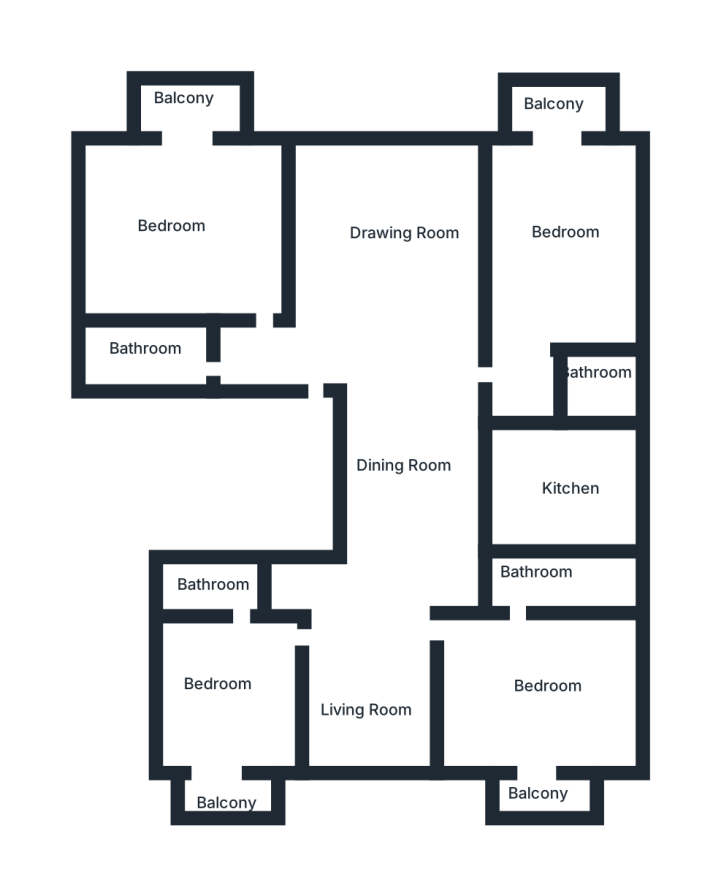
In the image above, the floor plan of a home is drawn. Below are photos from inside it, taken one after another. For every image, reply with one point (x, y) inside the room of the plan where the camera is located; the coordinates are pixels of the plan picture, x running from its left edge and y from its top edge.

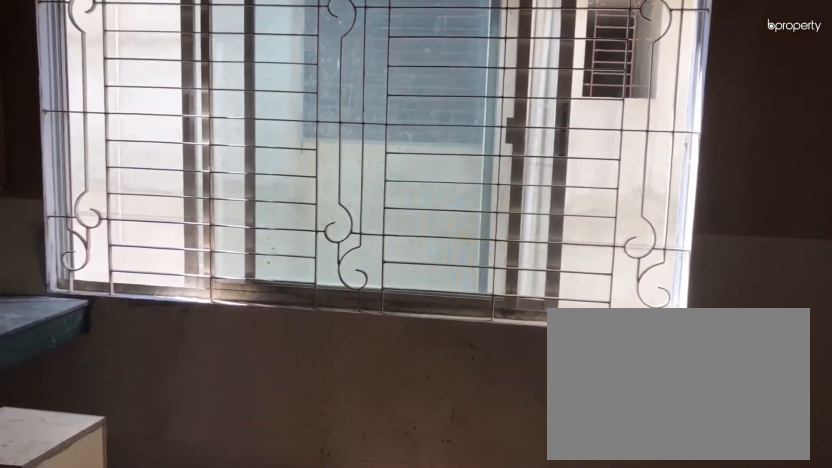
(561, 498)
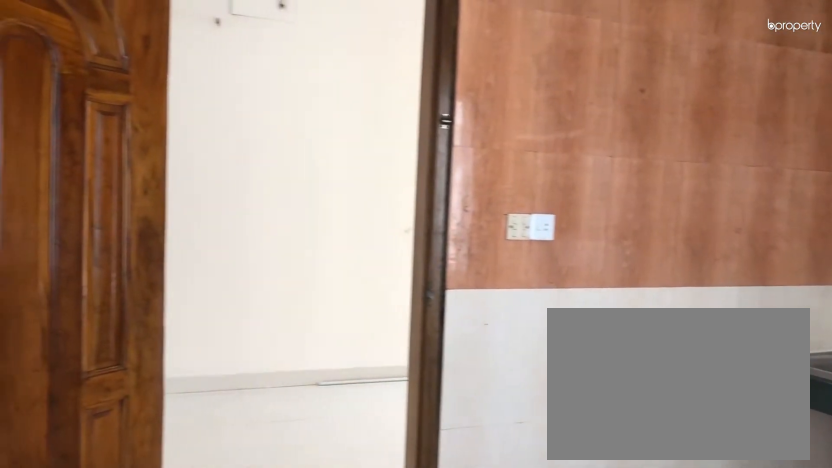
(561, 498)
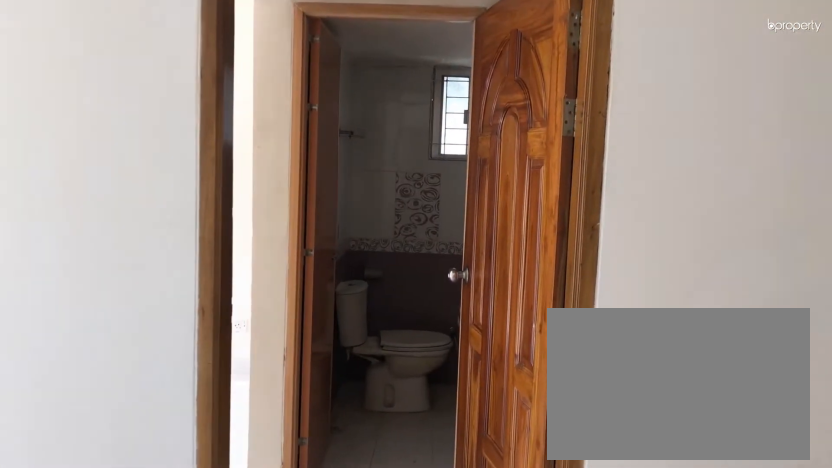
(417, 398)
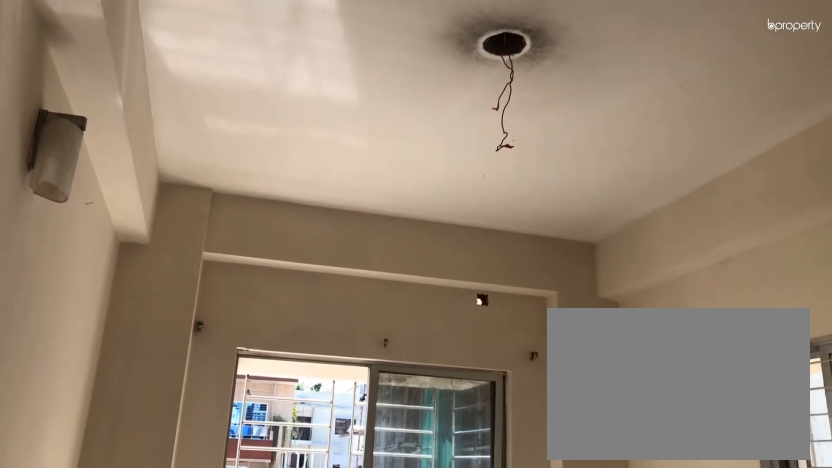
(550, 253)
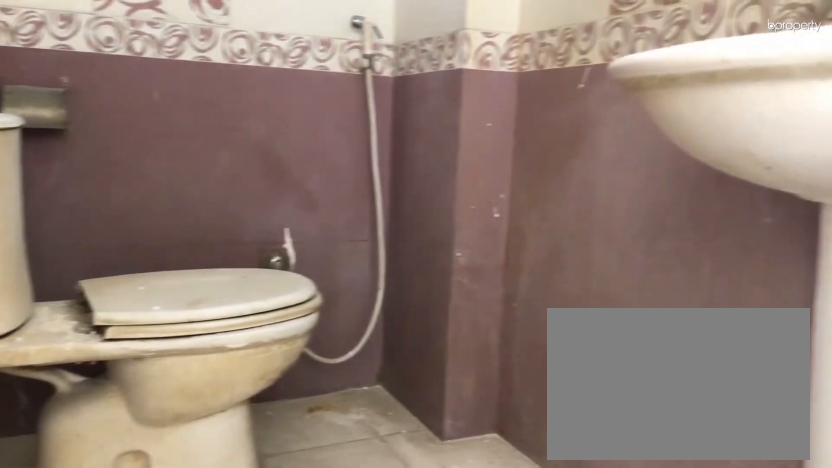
(592, 384)
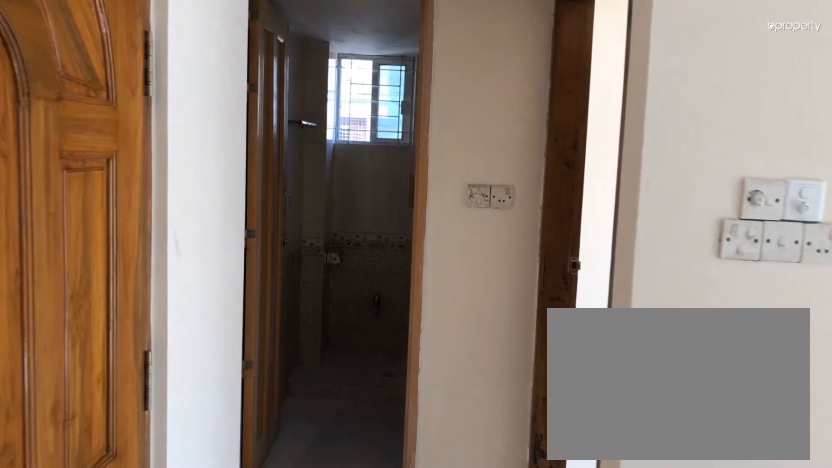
(298, 361)
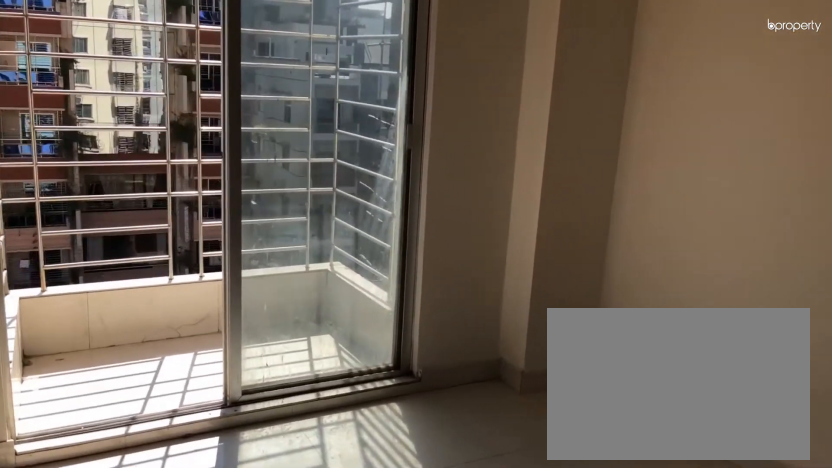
(189, 240)
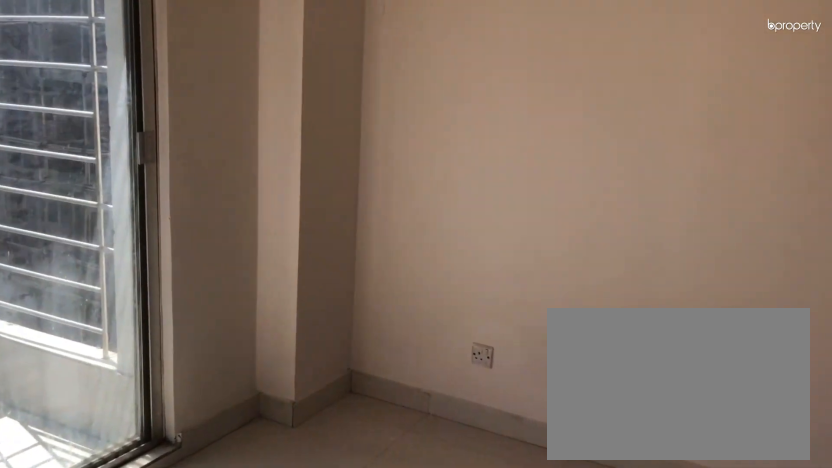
(189, 240)
